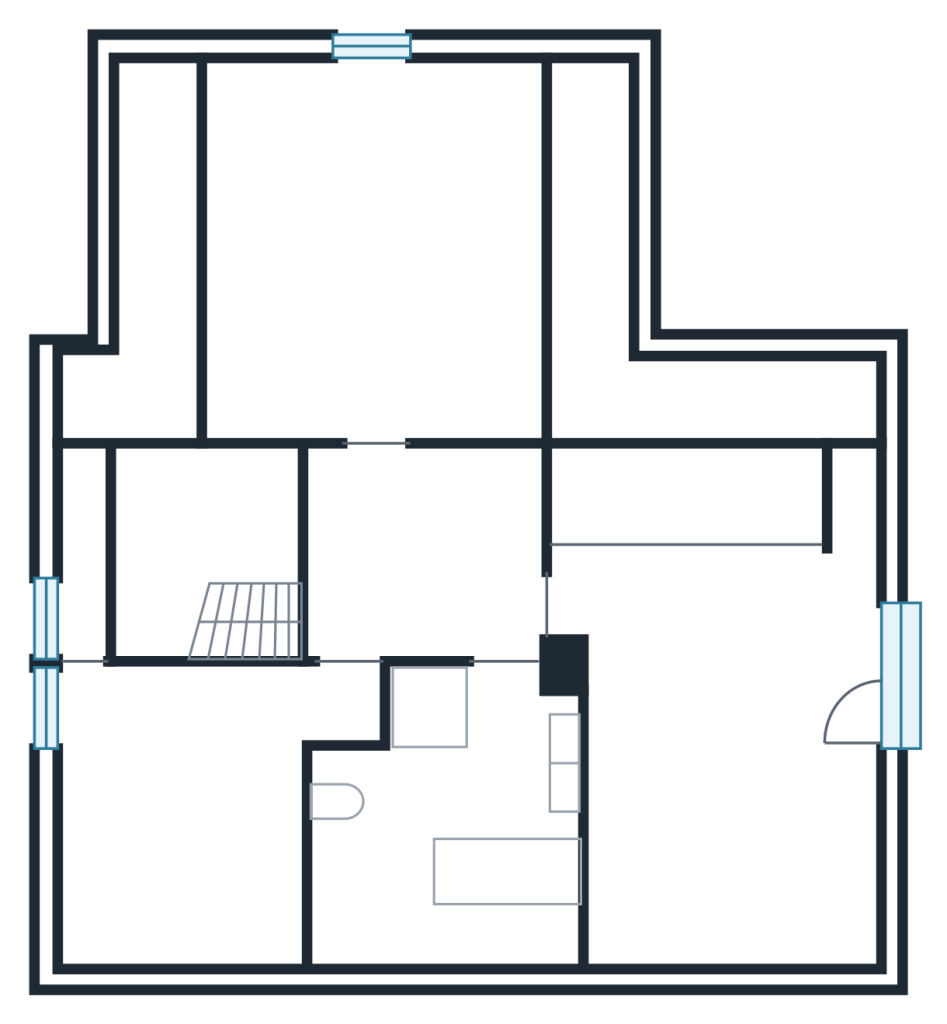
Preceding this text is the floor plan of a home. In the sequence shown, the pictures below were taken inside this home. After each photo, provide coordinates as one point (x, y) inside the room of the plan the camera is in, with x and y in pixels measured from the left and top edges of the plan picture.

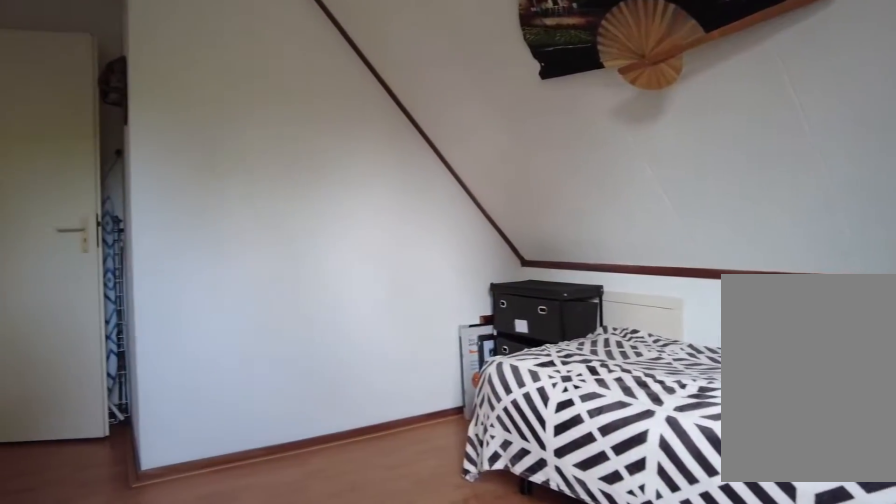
(198, 760)
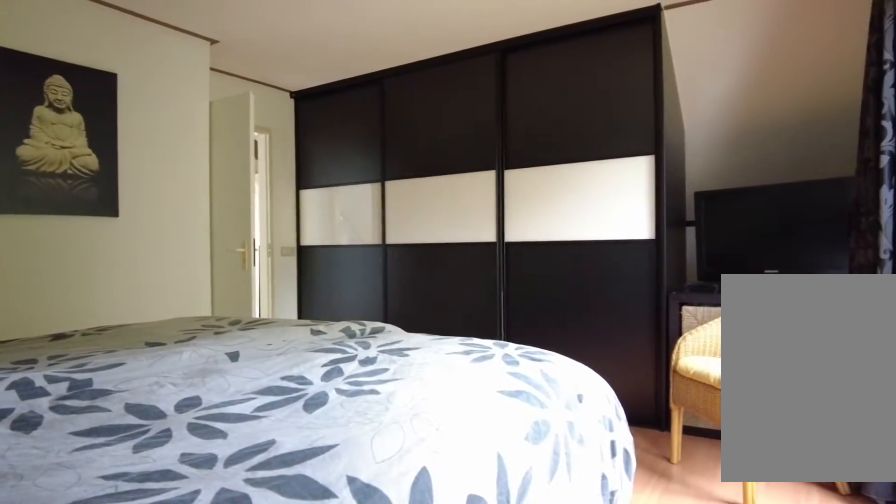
(733, 695)
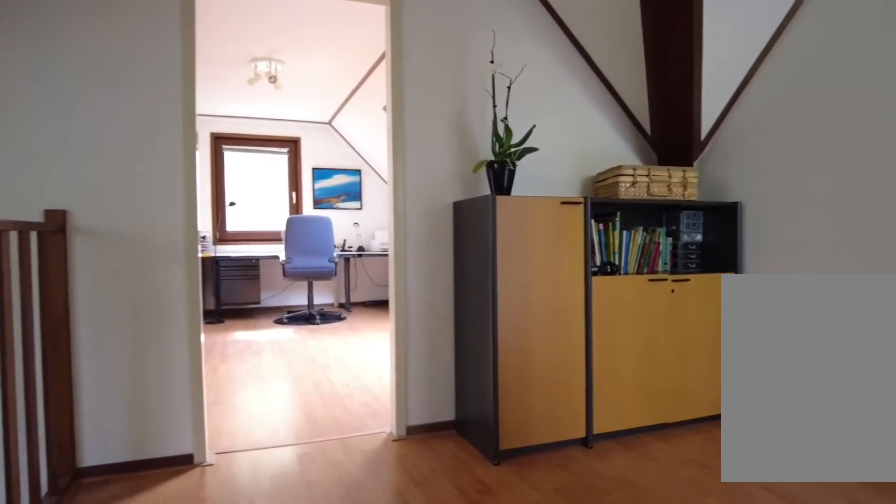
(426, 556)
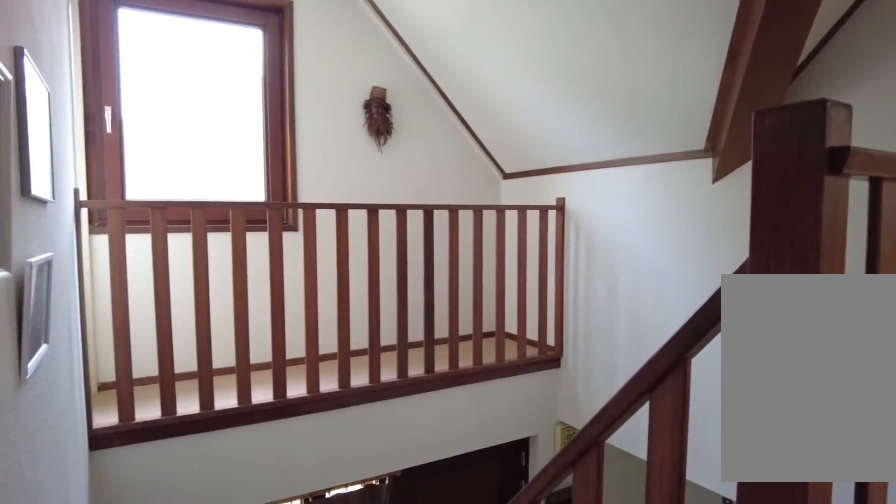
(426, 556)
